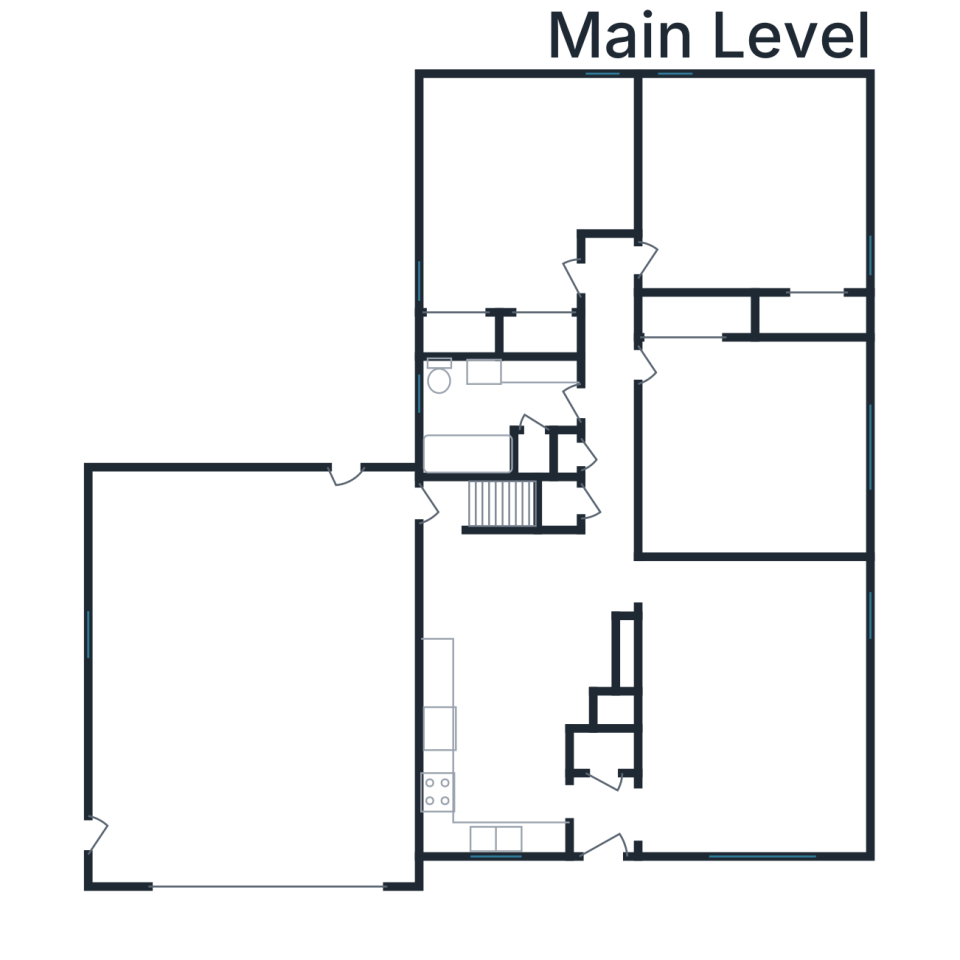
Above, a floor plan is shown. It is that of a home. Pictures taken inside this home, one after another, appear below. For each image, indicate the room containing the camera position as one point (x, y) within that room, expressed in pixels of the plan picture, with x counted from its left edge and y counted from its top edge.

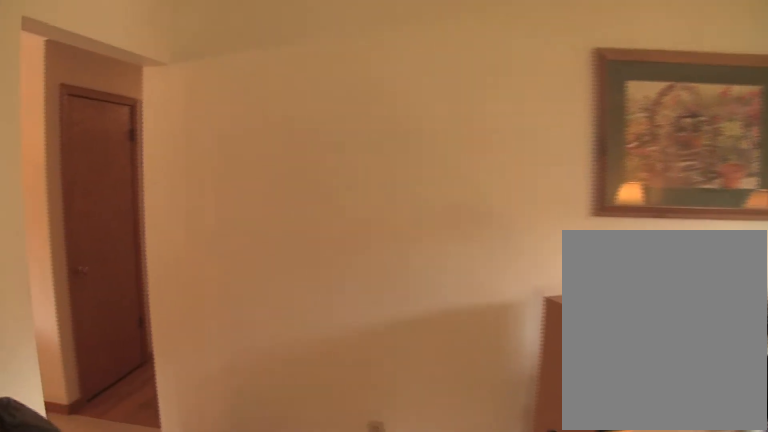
(749, 706)
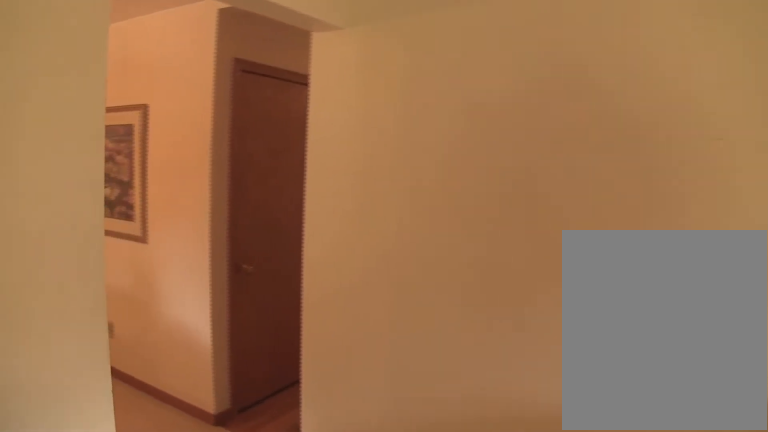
(749, 706)
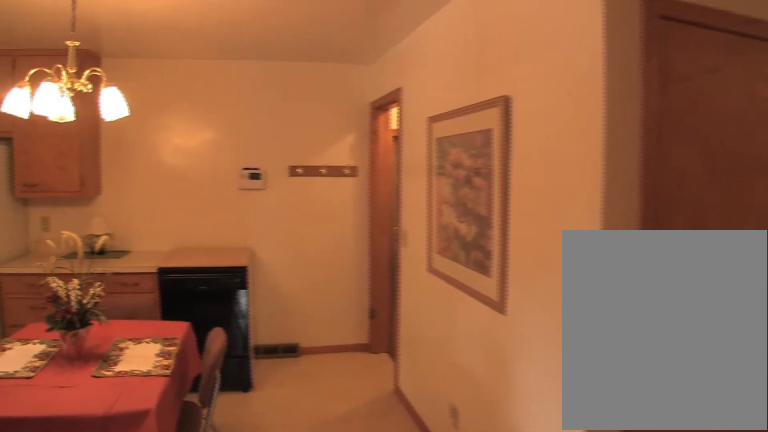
(512, 679)
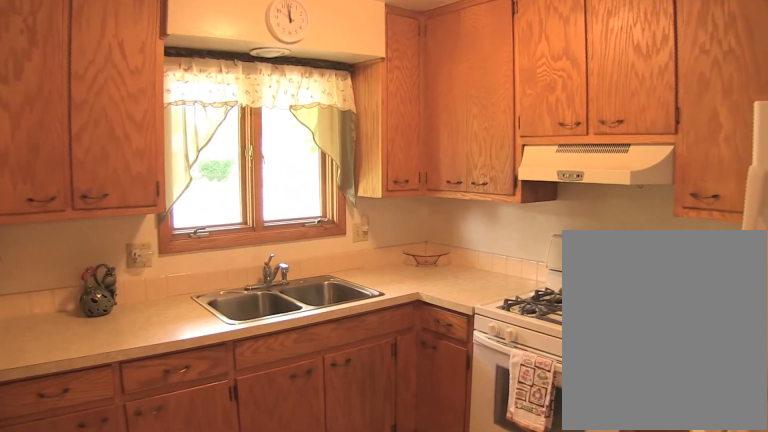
(512, 679)
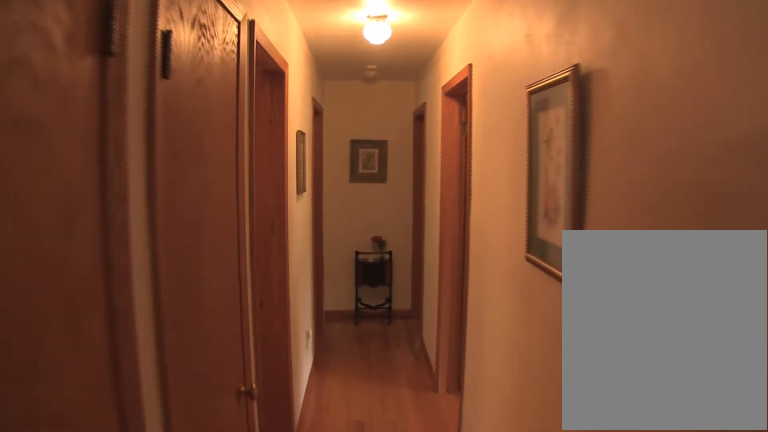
(609, 382)
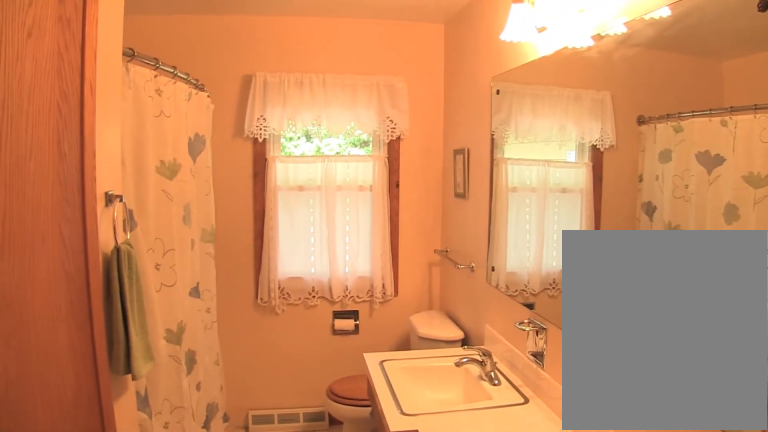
(492, 410)
